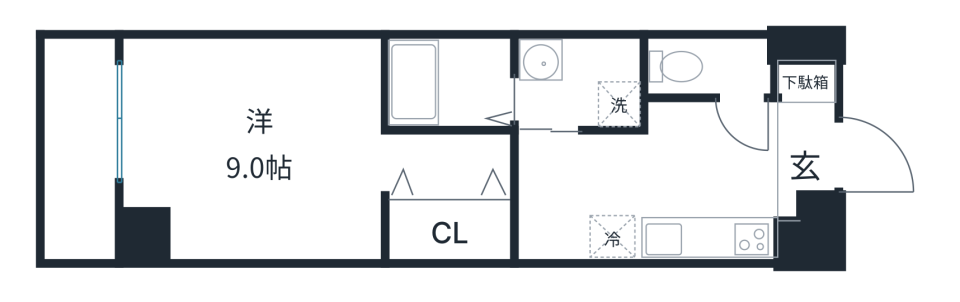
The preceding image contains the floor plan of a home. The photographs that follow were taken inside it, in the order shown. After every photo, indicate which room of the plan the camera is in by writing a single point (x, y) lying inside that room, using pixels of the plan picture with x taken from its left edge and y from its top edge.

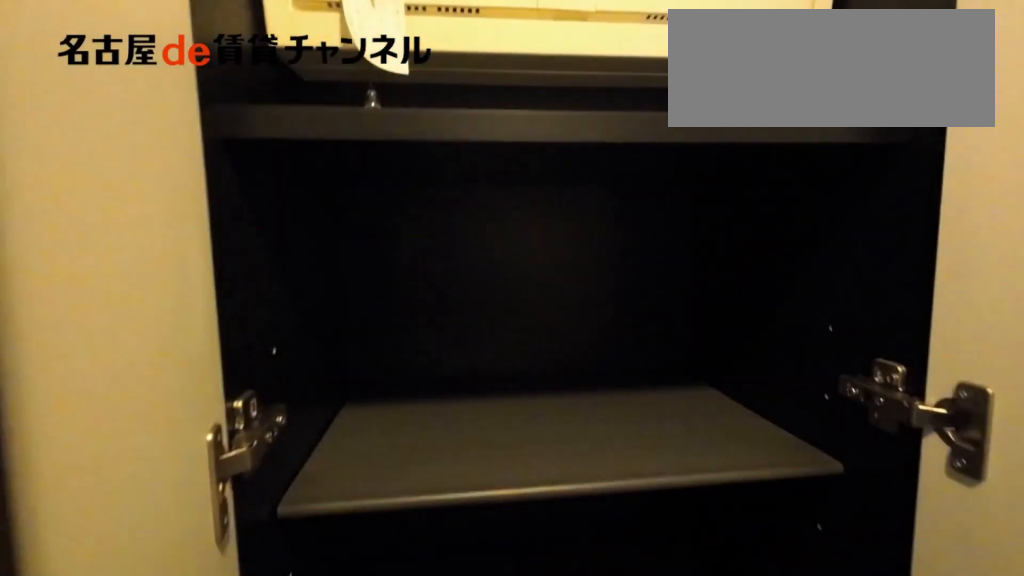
(805, 142)
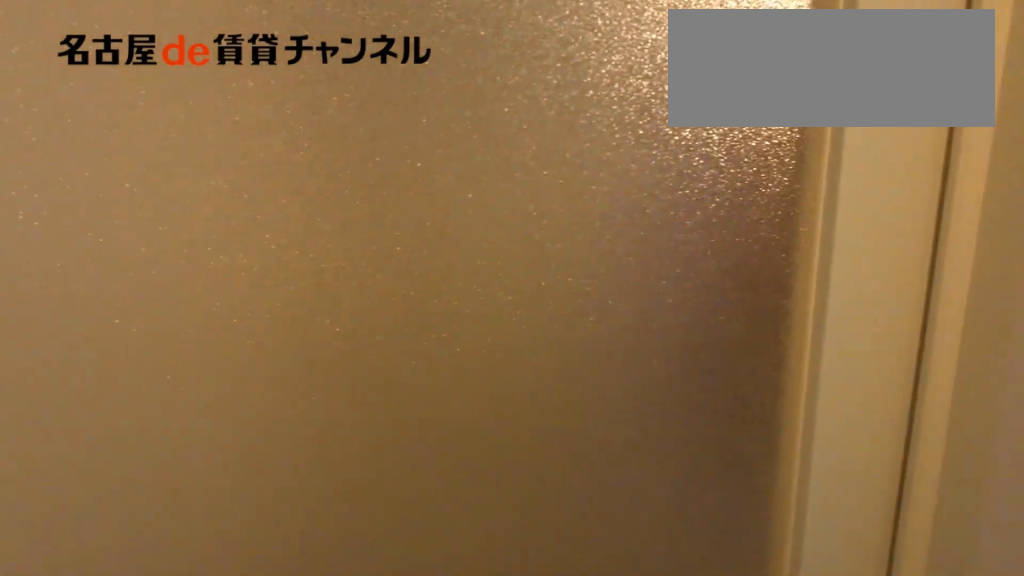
(449, 82)
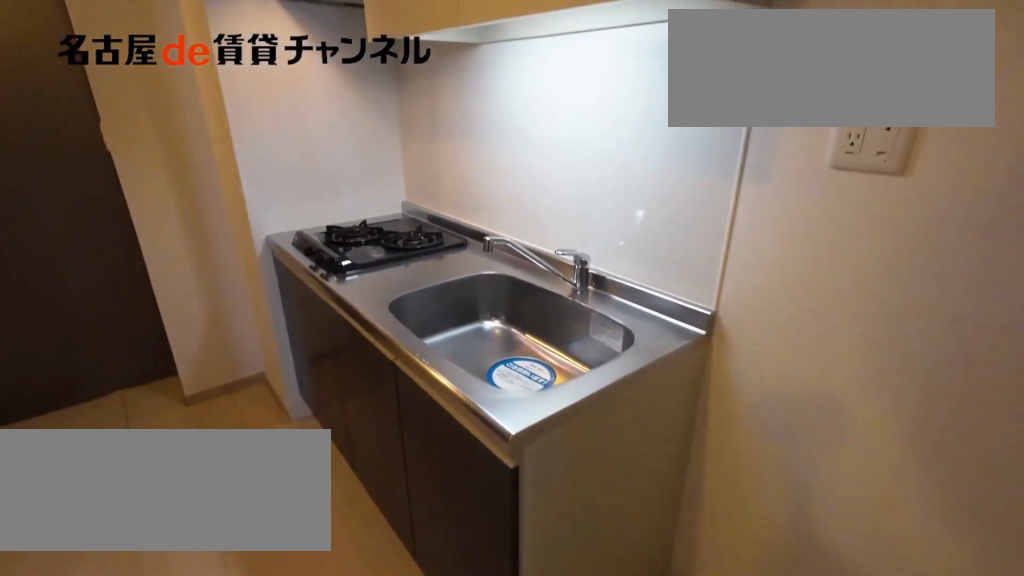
(686, 236)
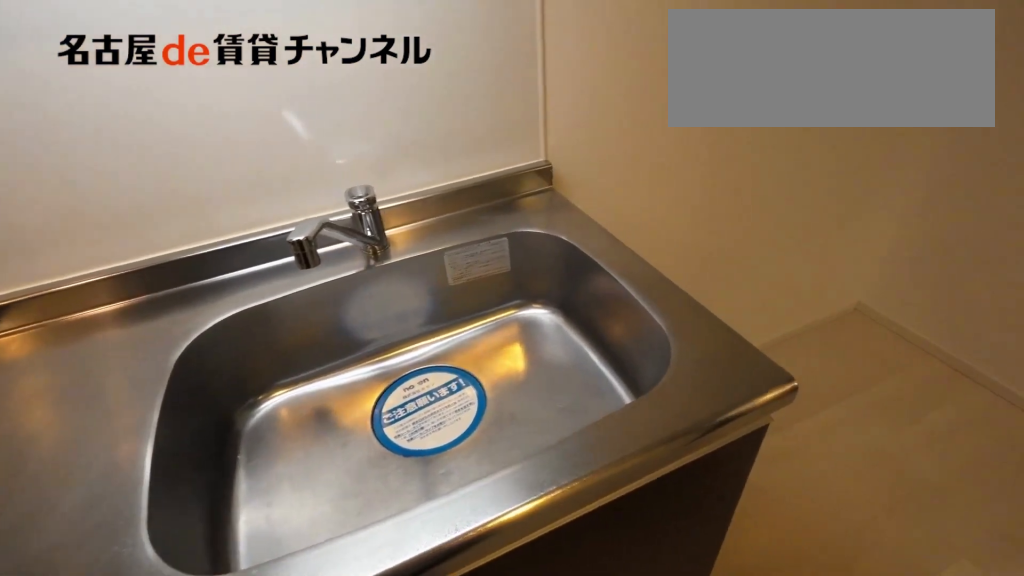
(686, 236)
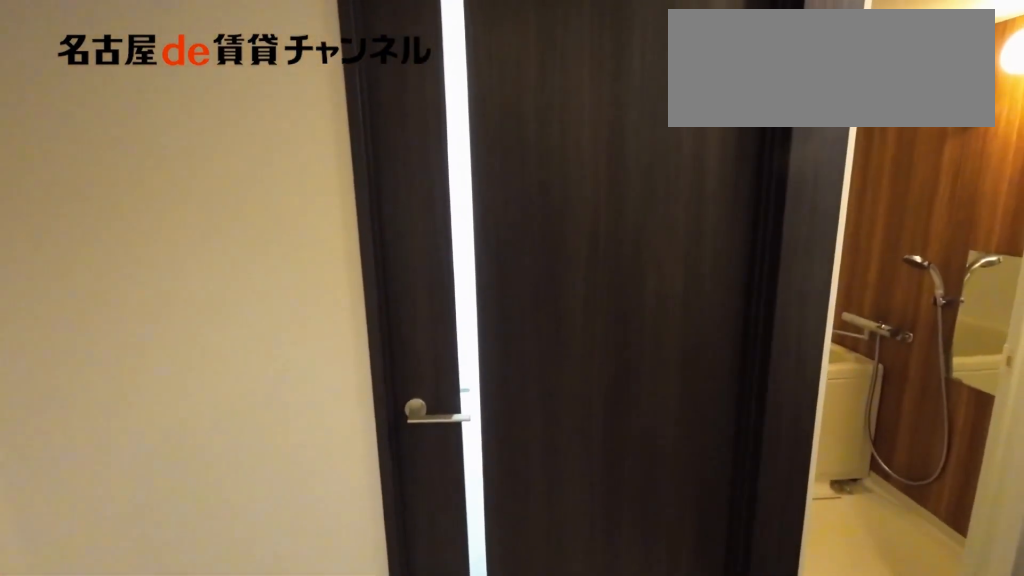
(686, 236)
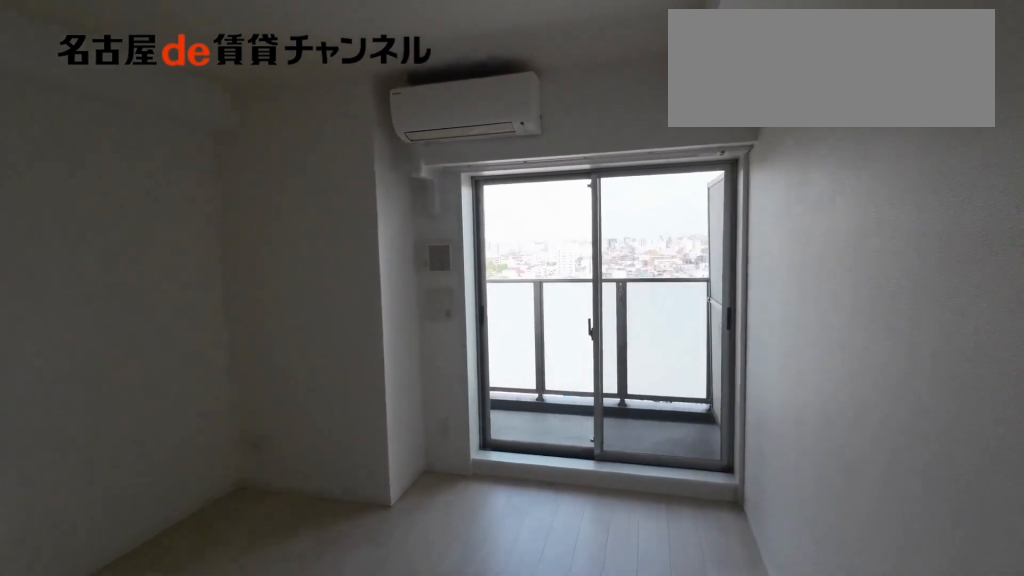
(248, 149)
